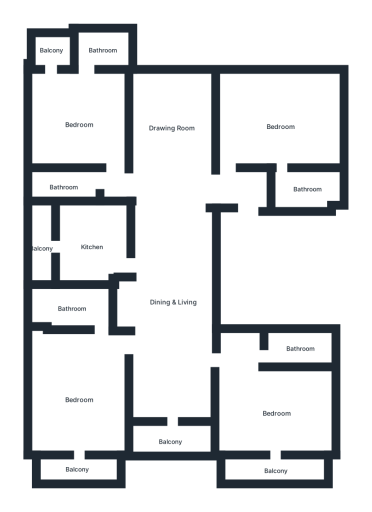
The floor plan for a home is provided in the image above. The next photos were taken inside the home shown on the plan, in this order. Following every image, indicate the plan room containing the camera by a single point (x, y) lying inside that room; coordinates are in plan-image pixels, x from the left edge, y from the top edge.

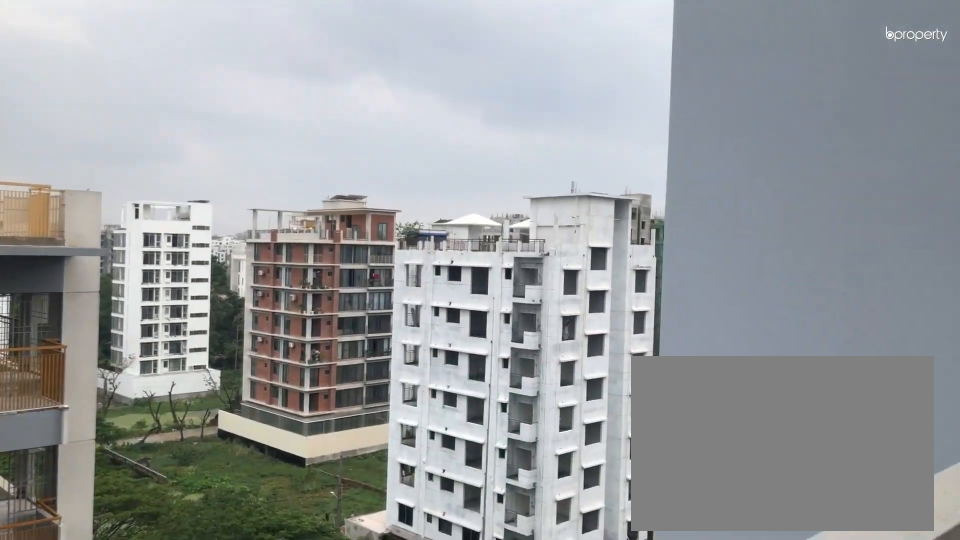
(171, 441)
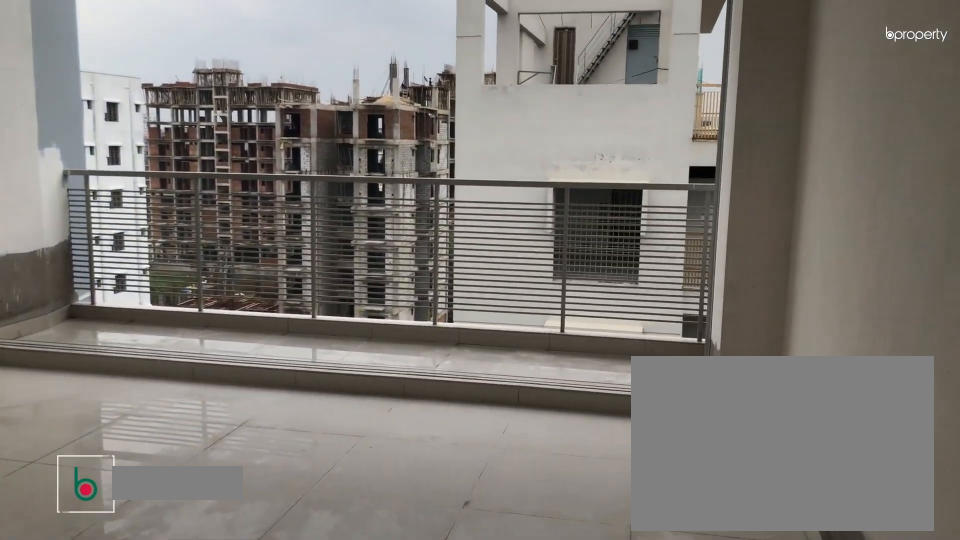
(277, 413)
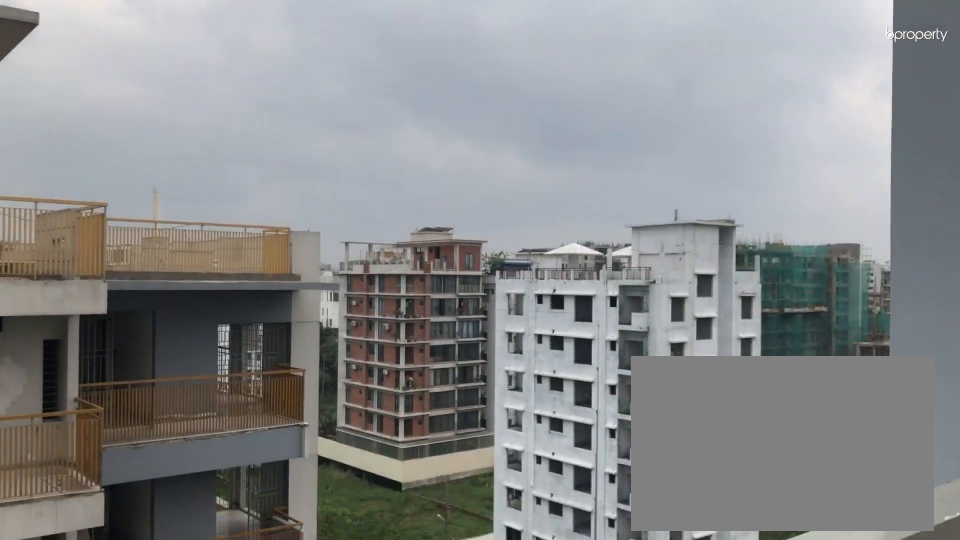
(276, 469)
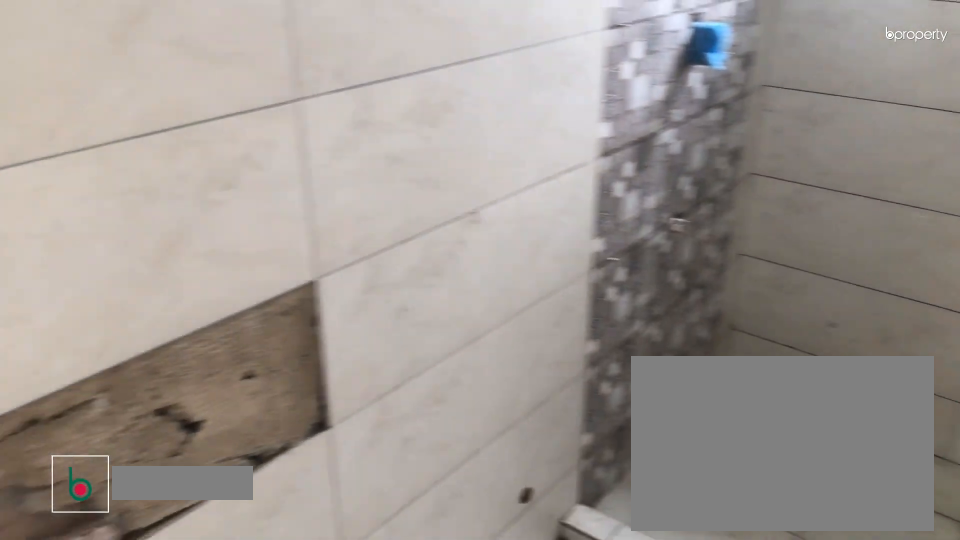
(300, 348)
